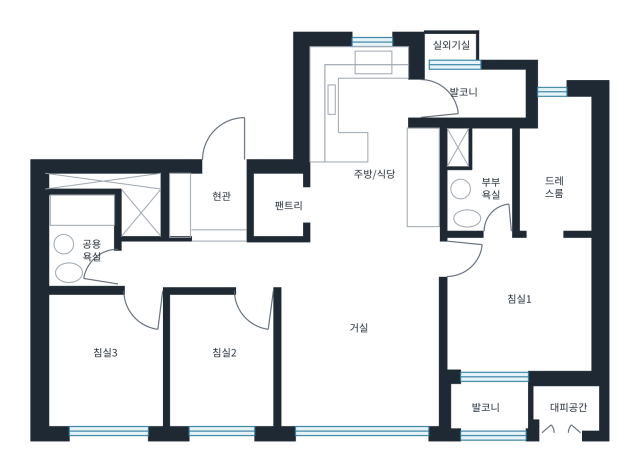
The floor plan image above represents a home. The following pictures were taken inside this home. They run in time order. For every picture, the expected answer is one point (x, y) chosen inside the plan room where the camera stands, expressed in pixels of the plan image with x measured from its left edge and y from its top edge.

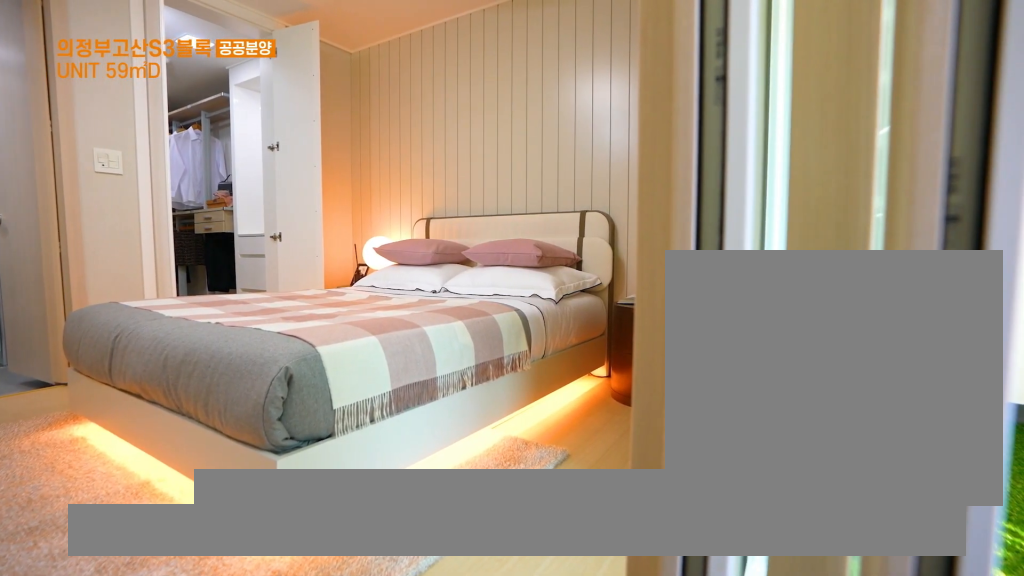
(519, 287)
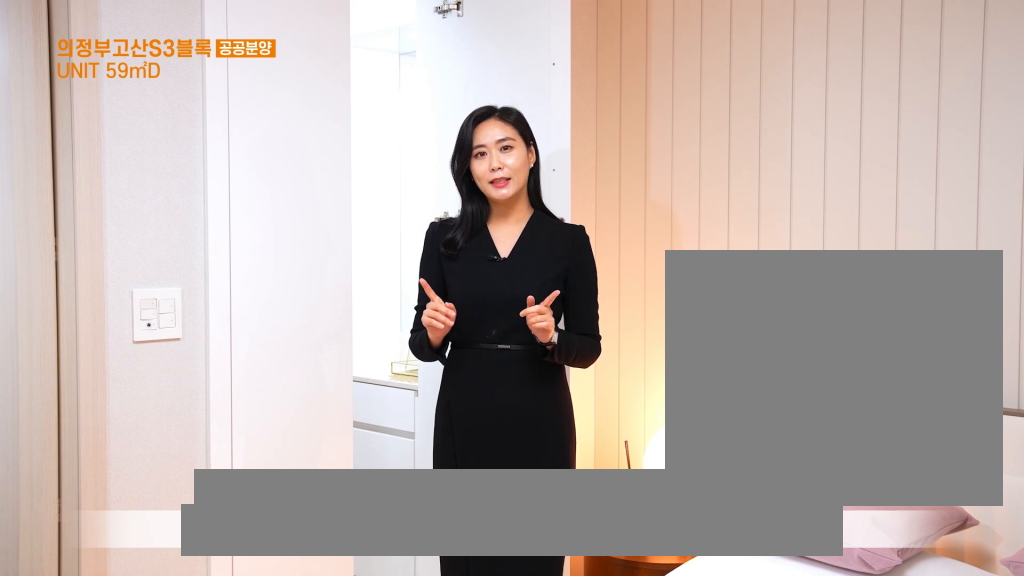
(518, 288)
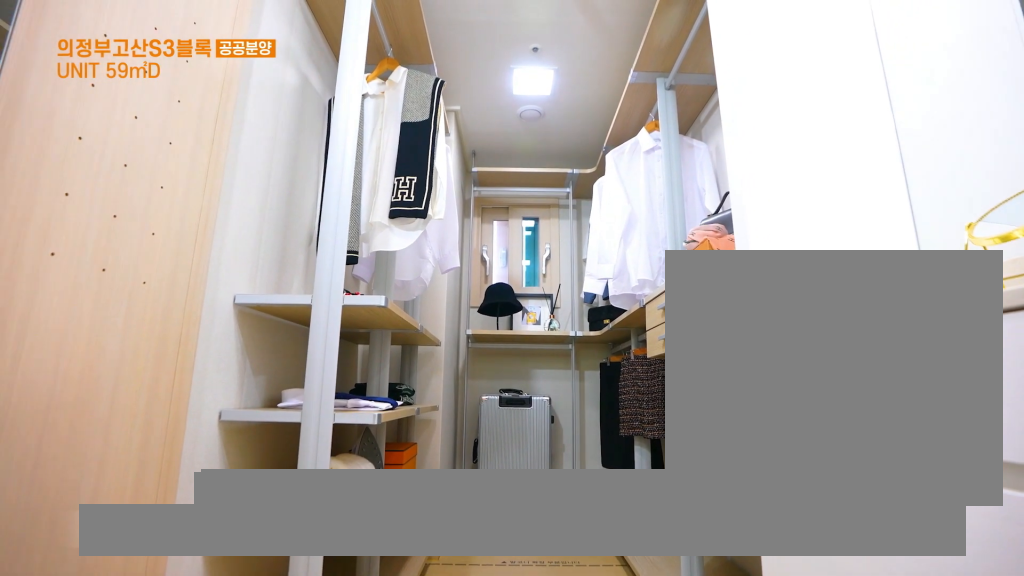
(555, 166)
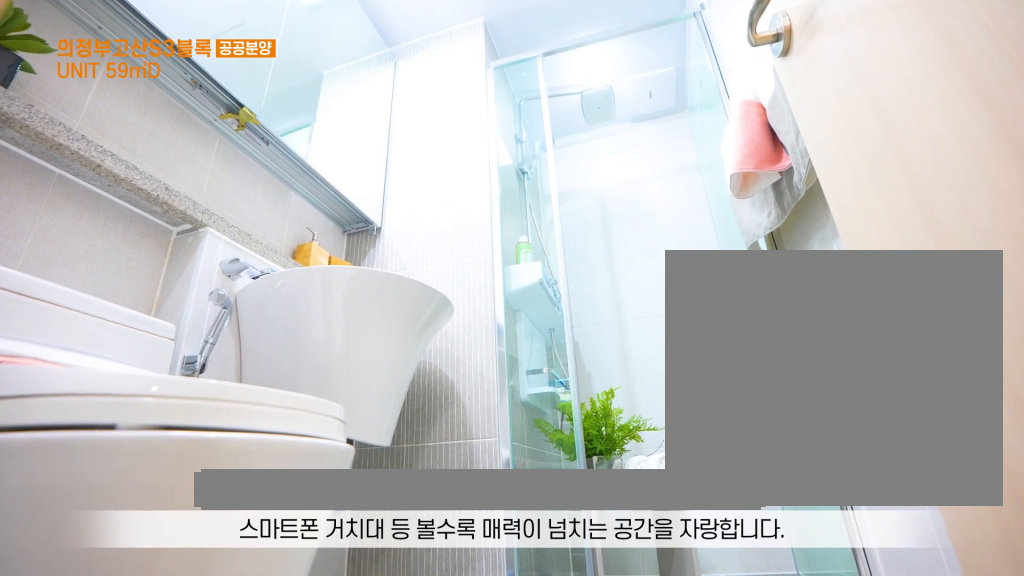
(491, 174)
